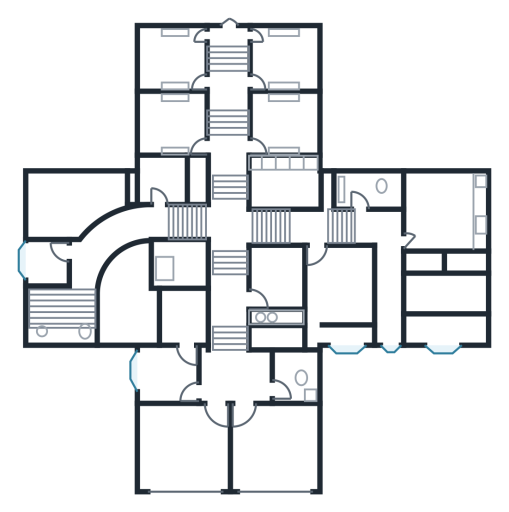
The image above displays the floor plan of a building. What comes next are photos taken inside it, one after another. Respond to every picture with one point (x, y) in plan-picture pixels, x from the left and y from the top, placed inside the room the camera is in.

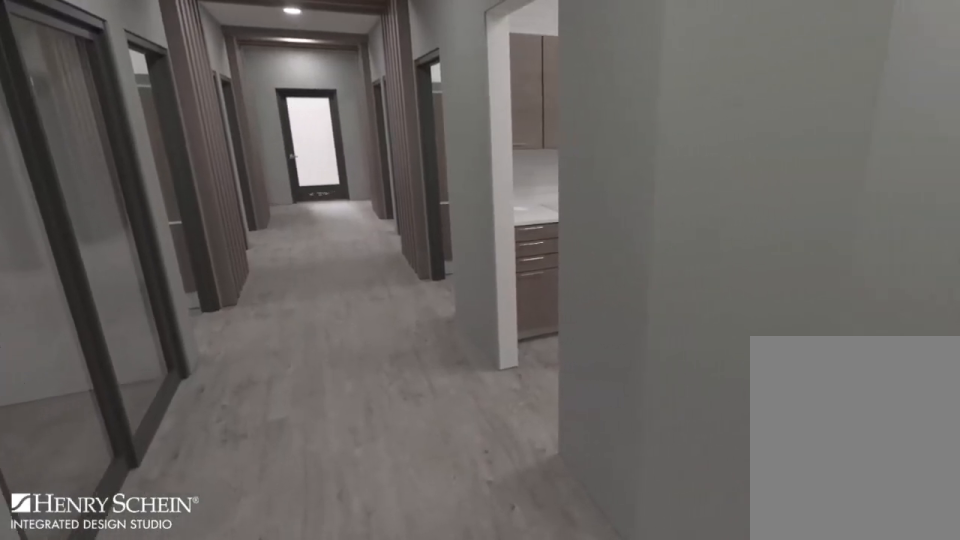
(271, 228)
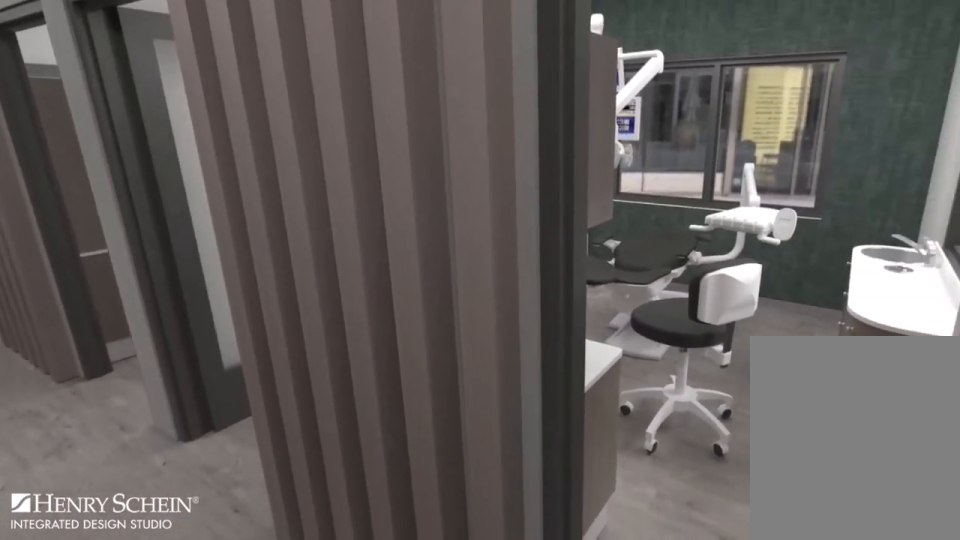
(229, 64)
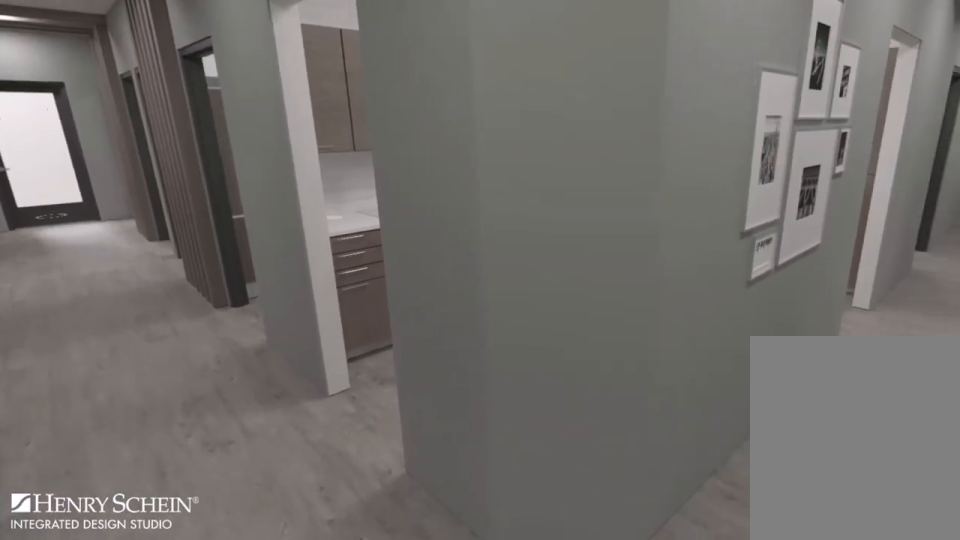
(229, 226)
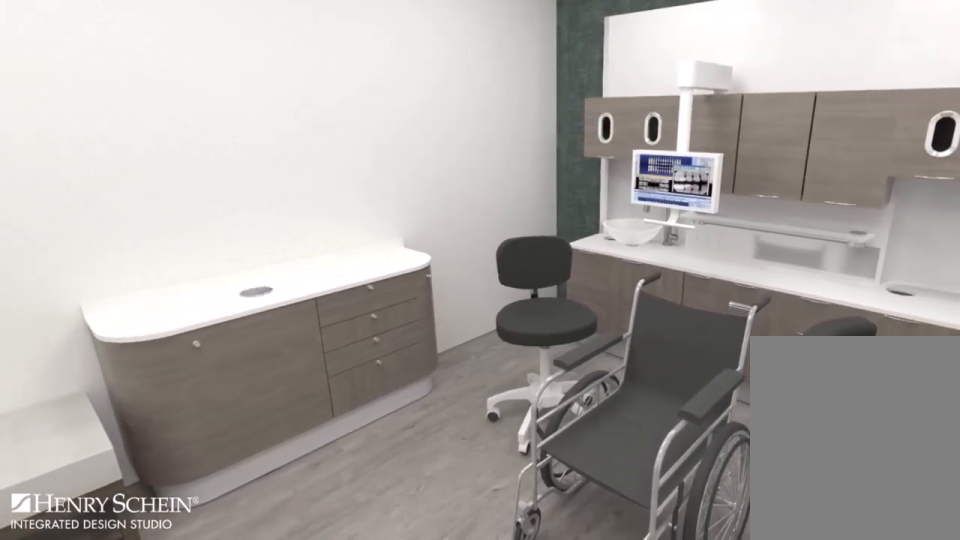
(331, 274)
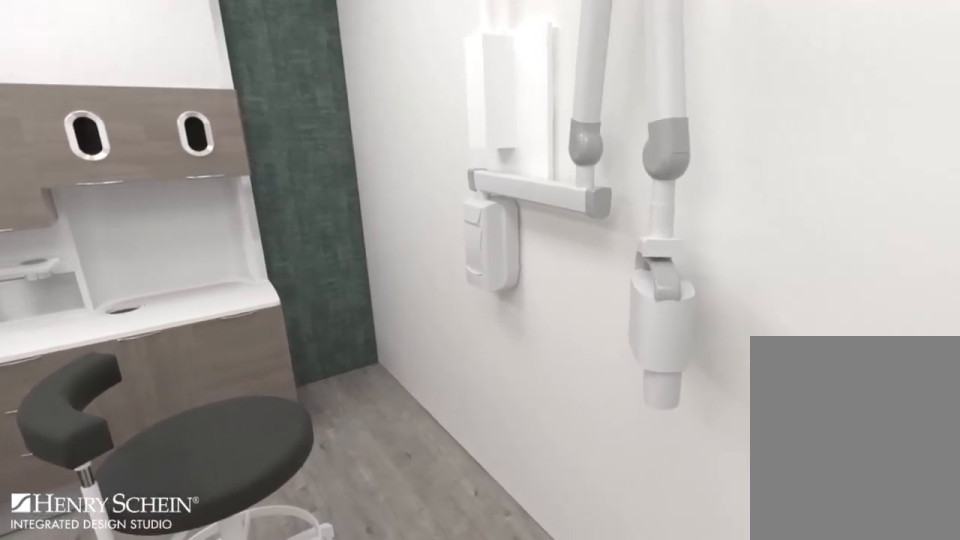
(331, 274)
